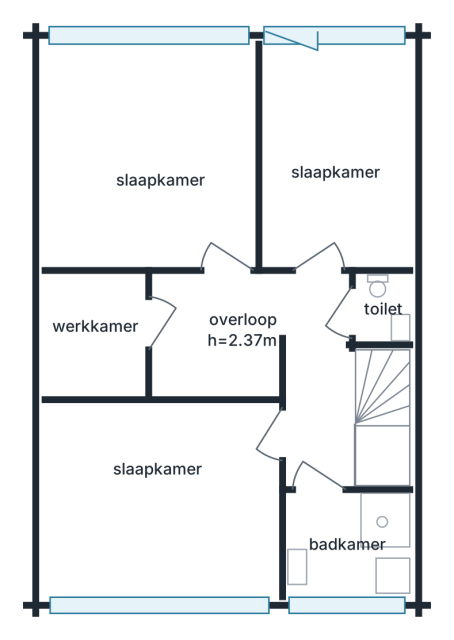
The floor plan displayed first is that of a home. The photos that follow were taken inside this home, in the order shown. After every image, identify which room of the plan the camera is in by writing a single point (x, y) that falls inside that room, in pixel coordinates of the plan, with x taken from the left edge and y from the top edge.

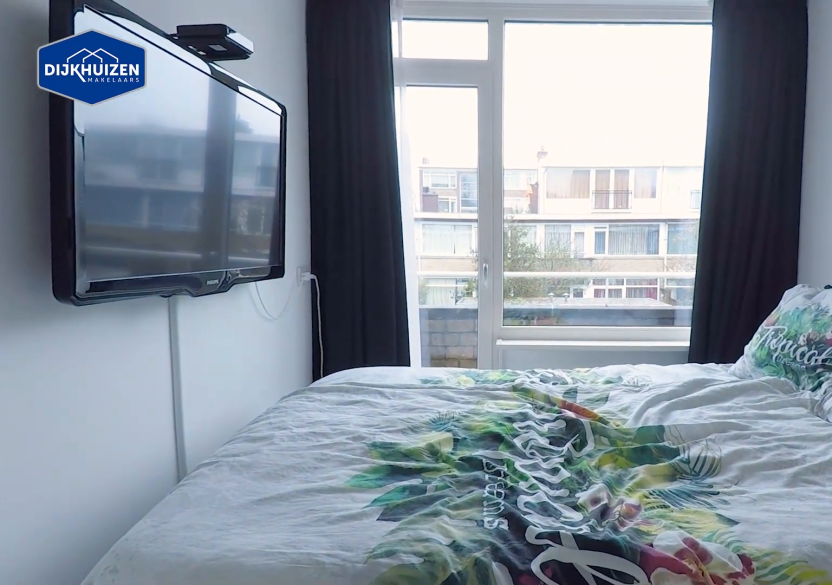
(334, 151)
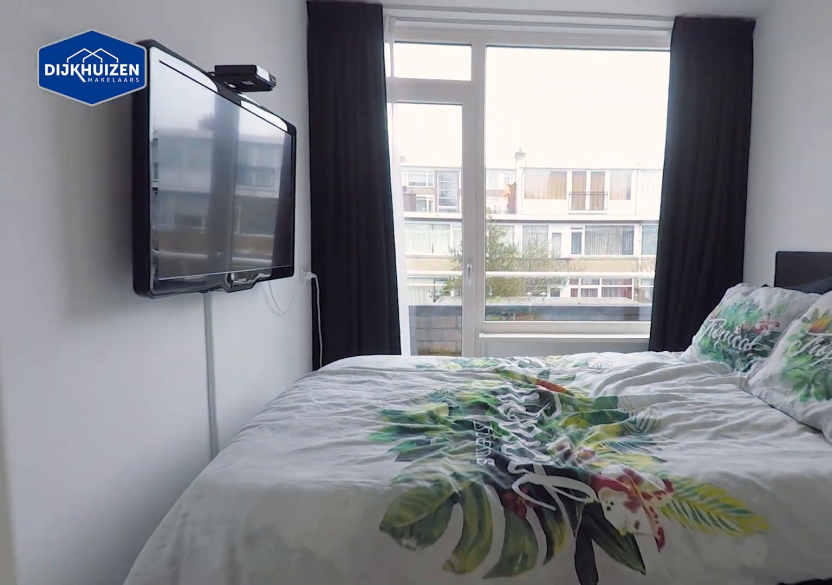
(334, 151)
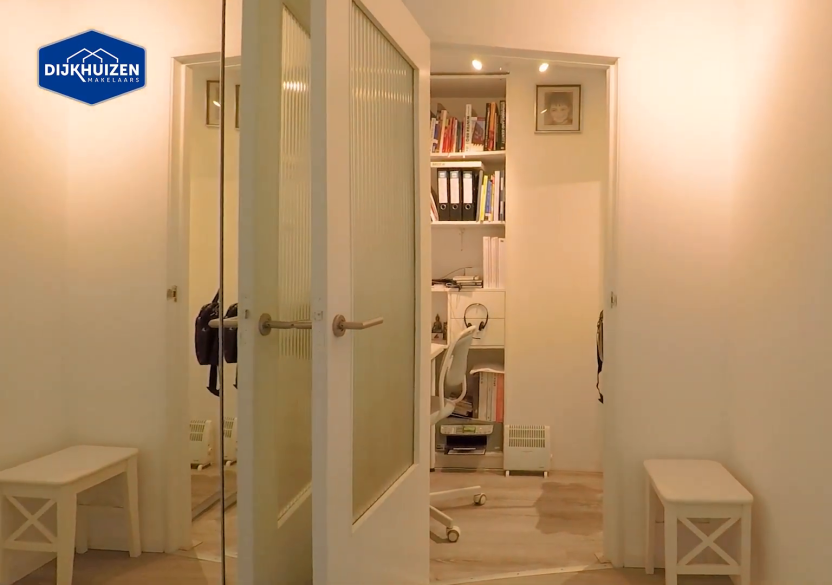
(319, 380)
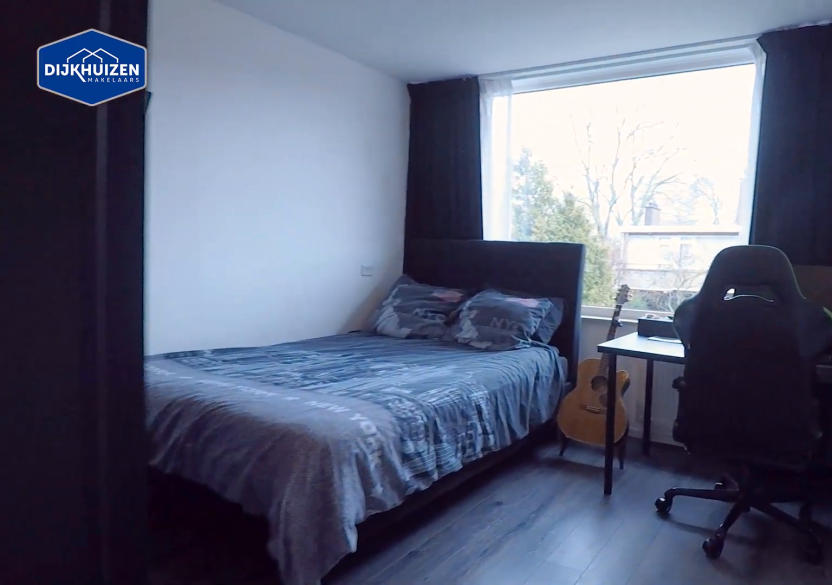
(154, 177)
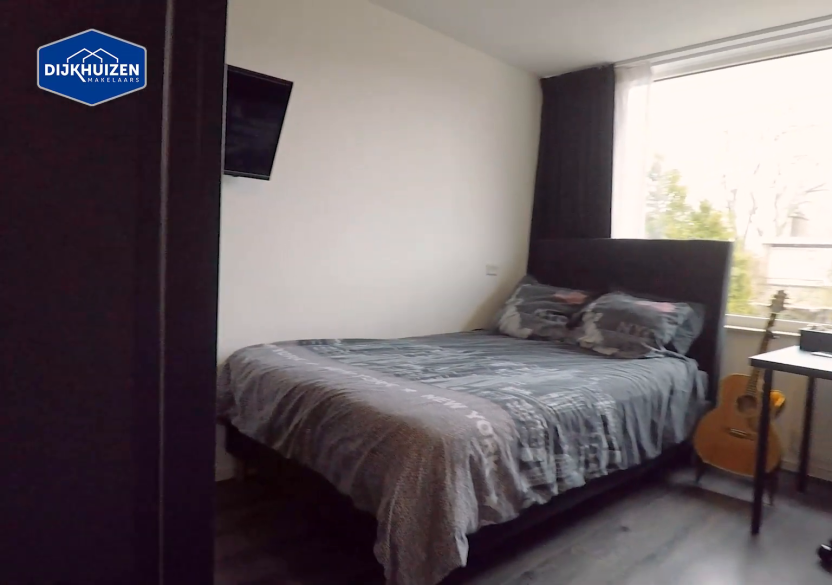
(154, 177)
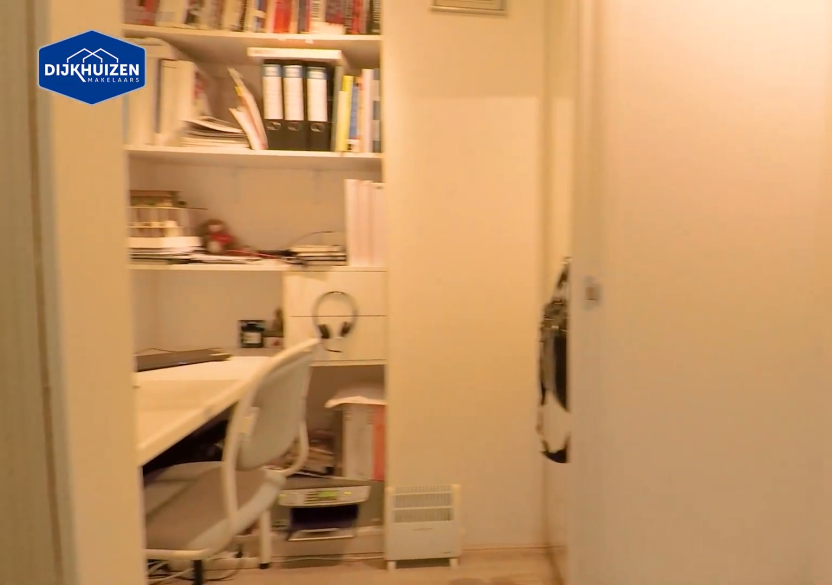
(318, 378)
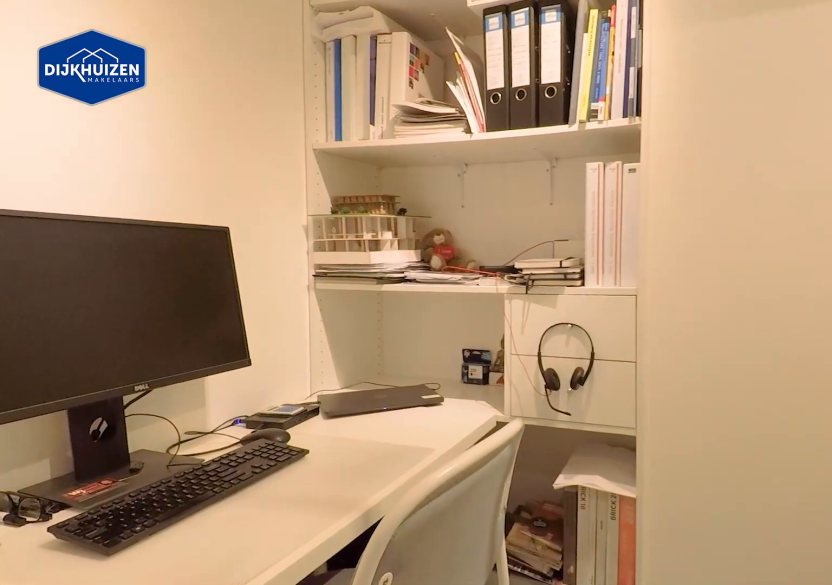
(96, 335)
